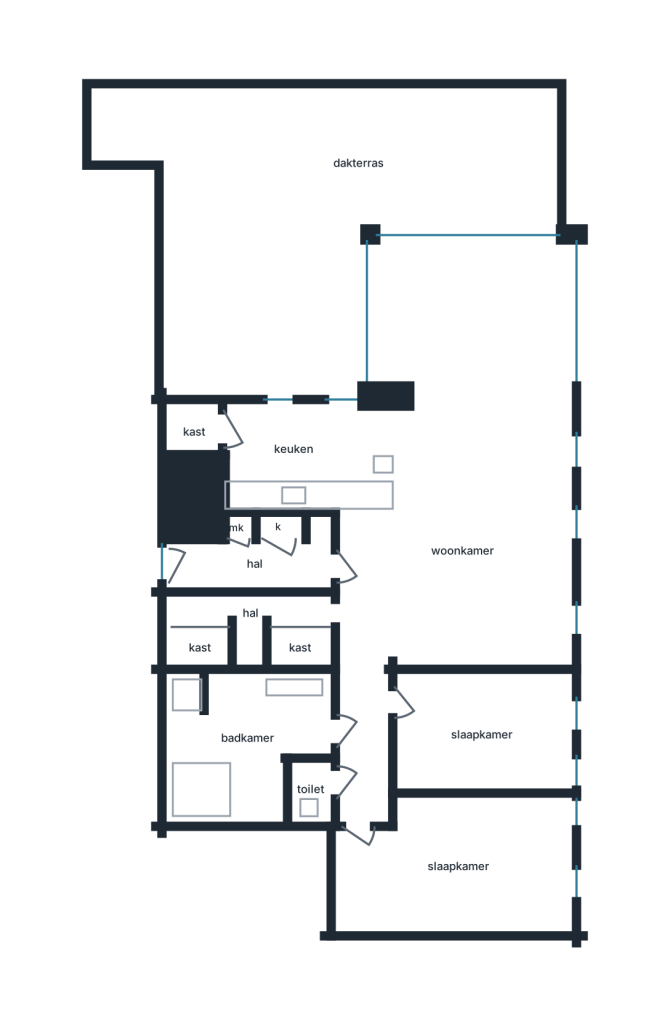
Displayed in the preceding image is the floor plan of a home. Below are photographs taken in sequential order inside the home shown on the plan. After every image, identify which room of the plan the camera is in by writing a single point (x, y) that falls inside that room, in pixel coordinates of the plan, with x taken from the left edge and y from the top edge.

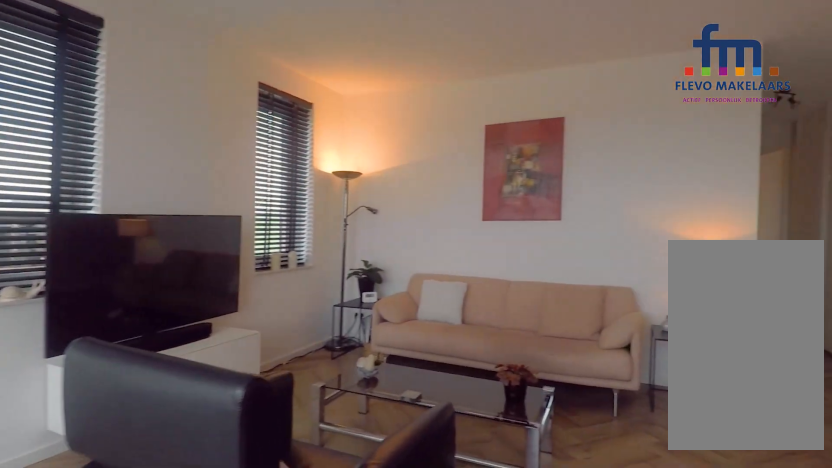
(463, 483)
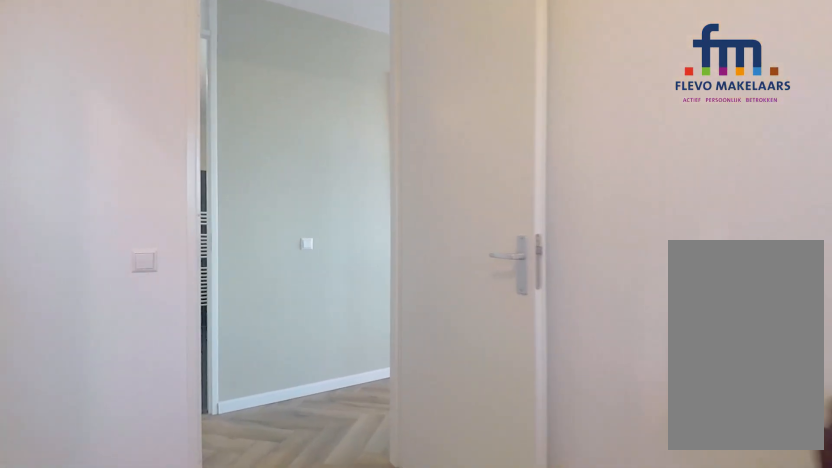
(482, 733)
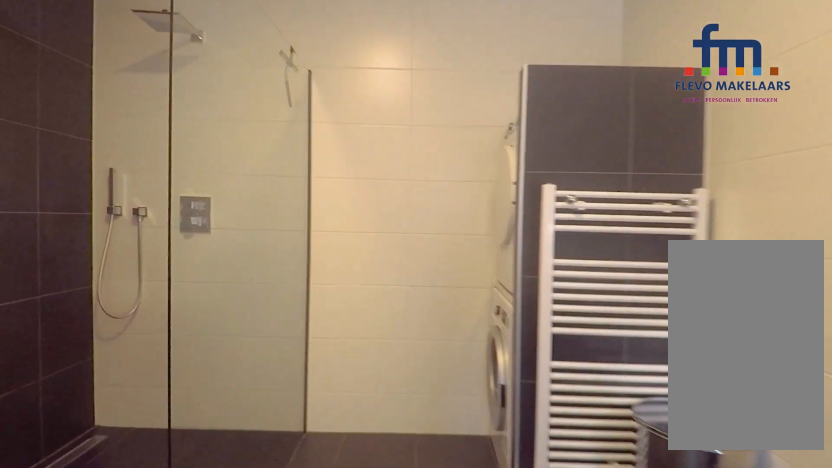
(242, 742)
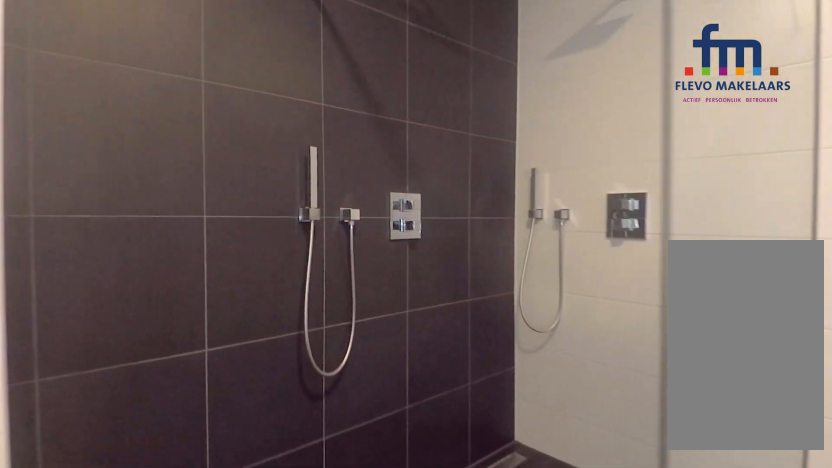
(242, 742)
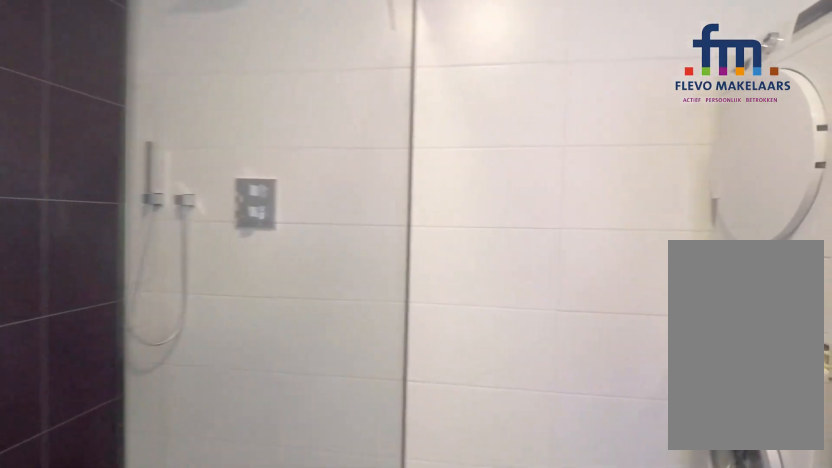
(242, 742)
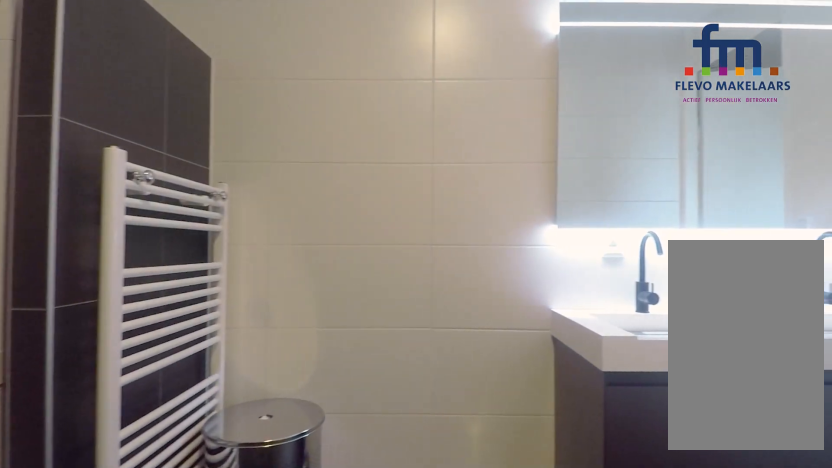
(242, 742)
